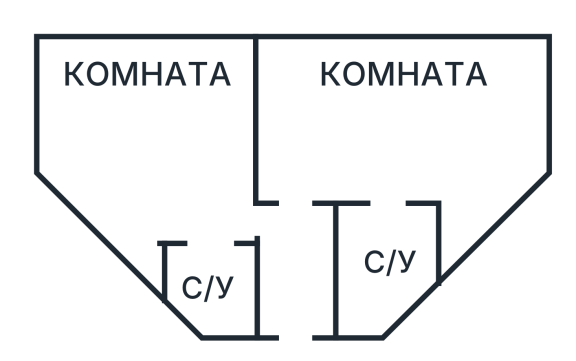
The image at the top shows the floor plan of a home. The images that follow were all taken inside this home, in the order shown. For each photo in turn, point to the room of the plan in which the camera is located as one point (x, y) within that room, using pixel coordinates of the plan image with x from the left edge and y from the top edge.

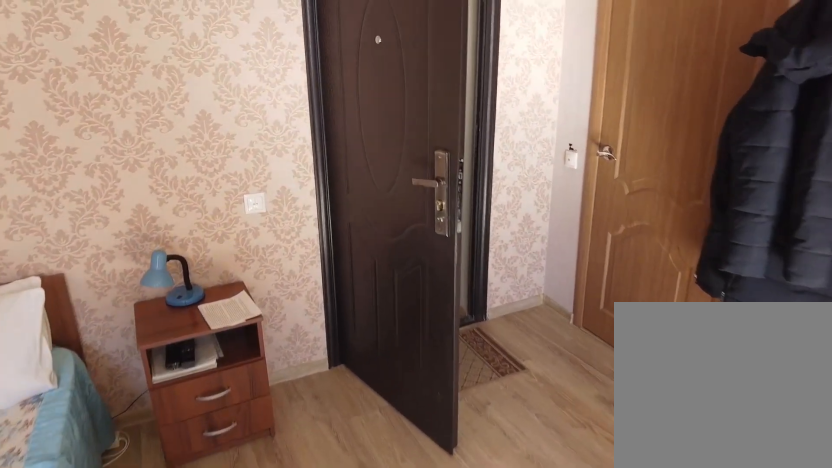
(228, 175)
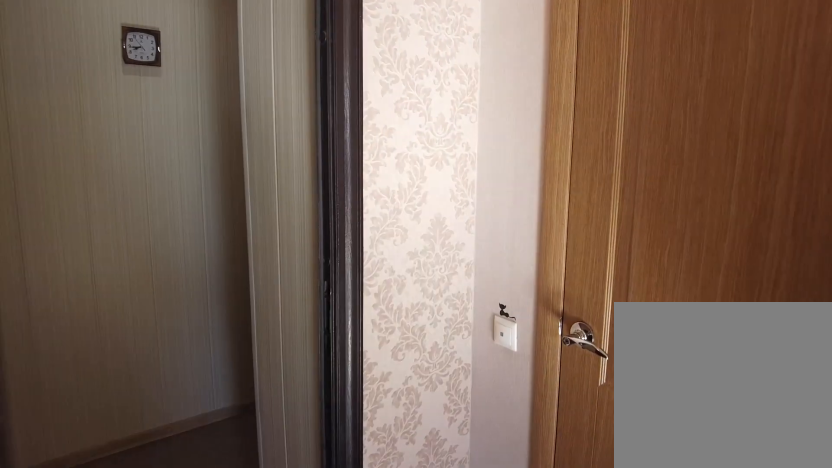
(241, 221)
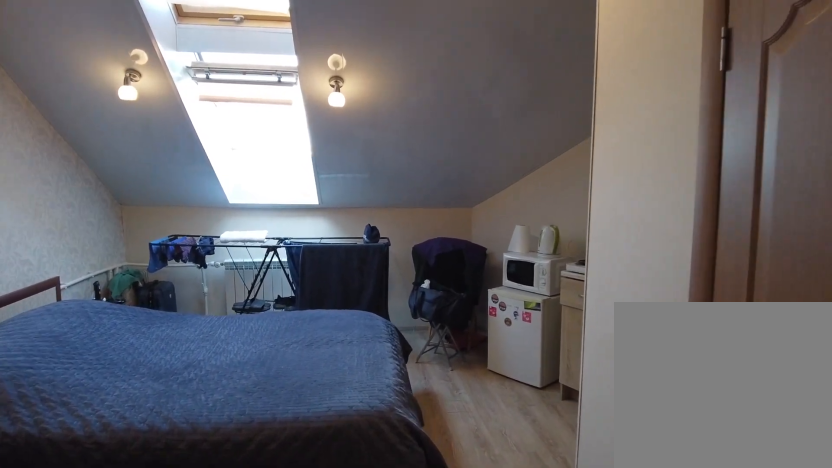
(323, 174)
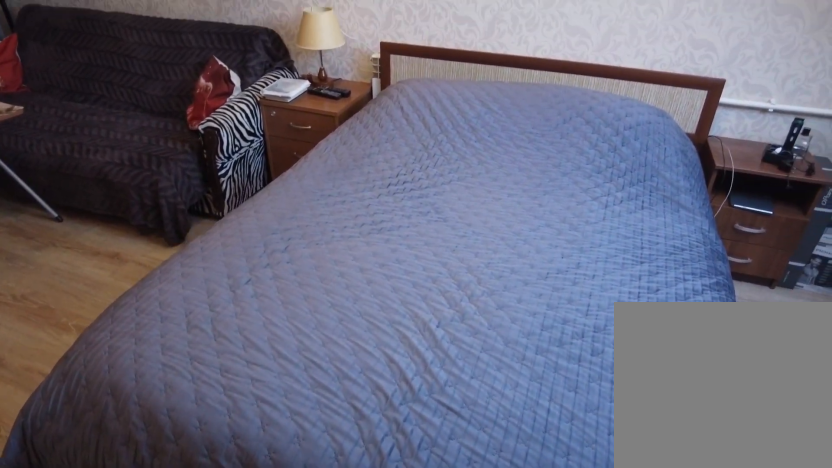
(323, 174)
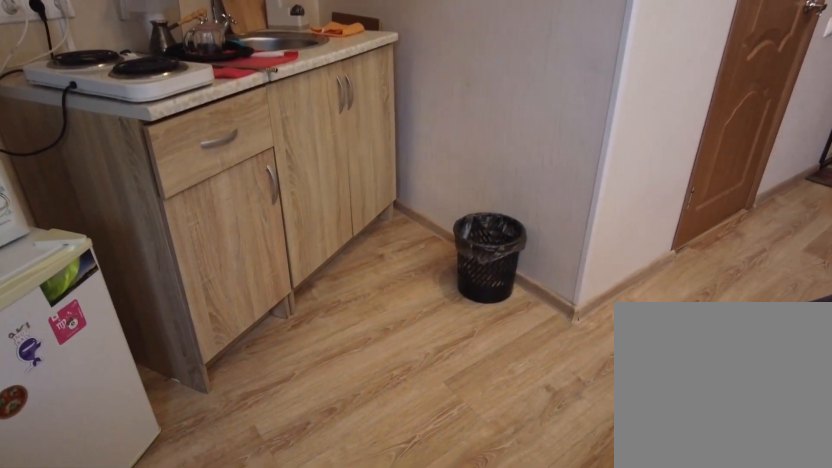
(520, 150)
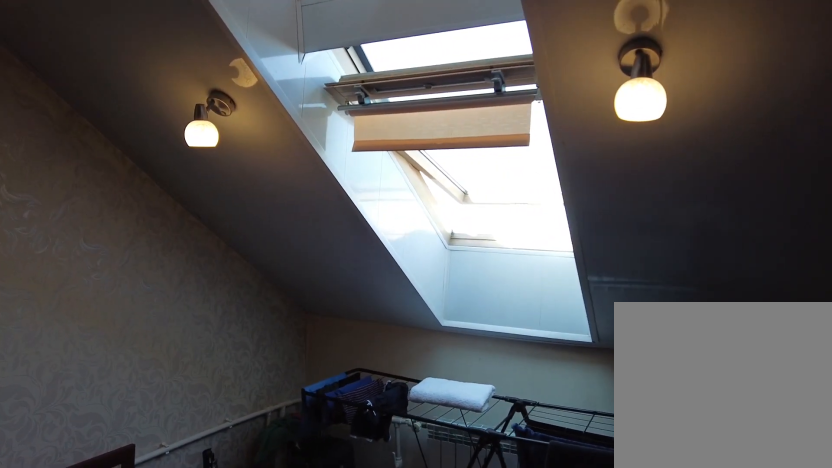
(392, 181)
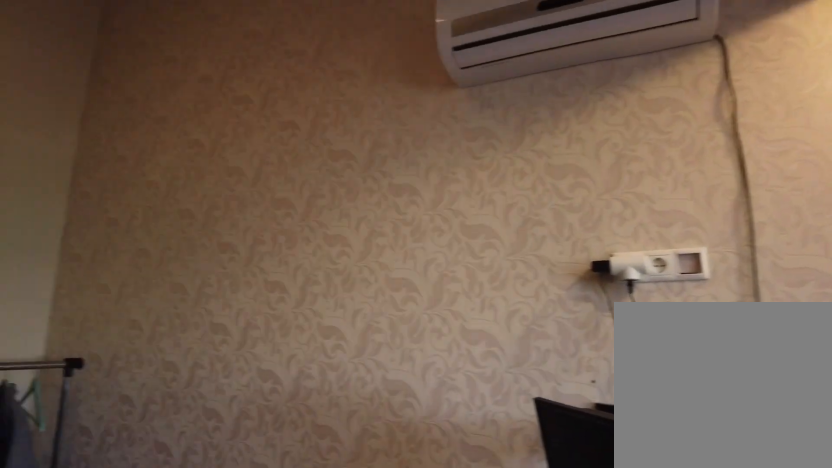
(392, 181)
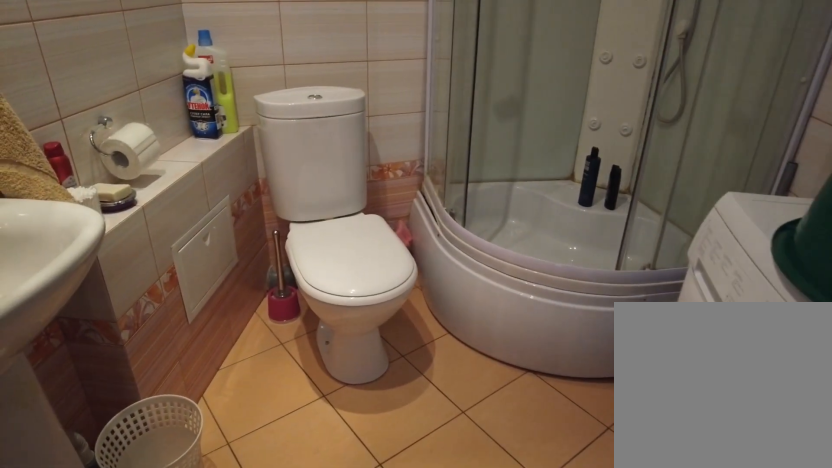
(397, 237)
